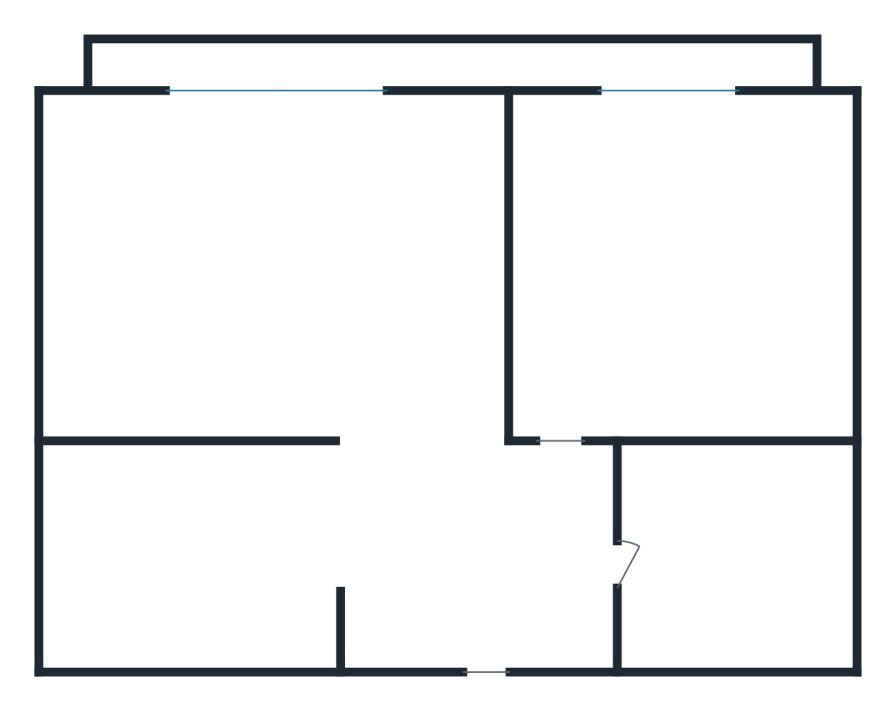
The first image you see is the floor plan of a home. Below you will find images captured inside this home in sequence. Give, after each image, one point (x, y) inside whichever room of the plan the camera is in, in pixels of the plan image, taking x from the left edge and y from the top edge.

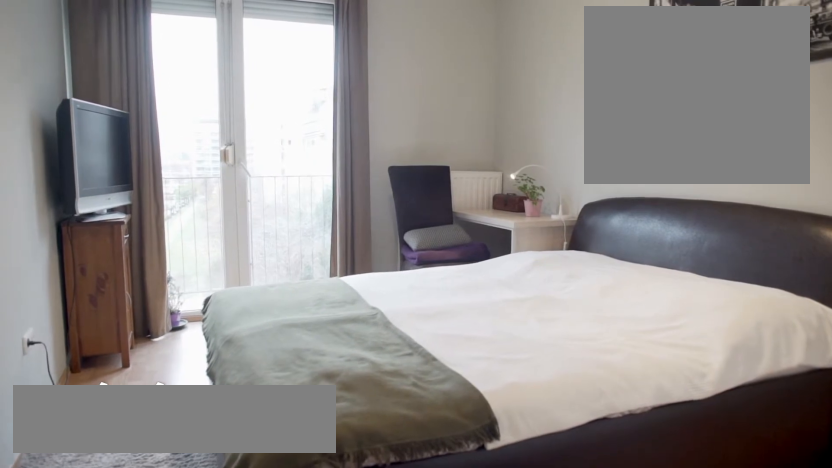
(577, 391)
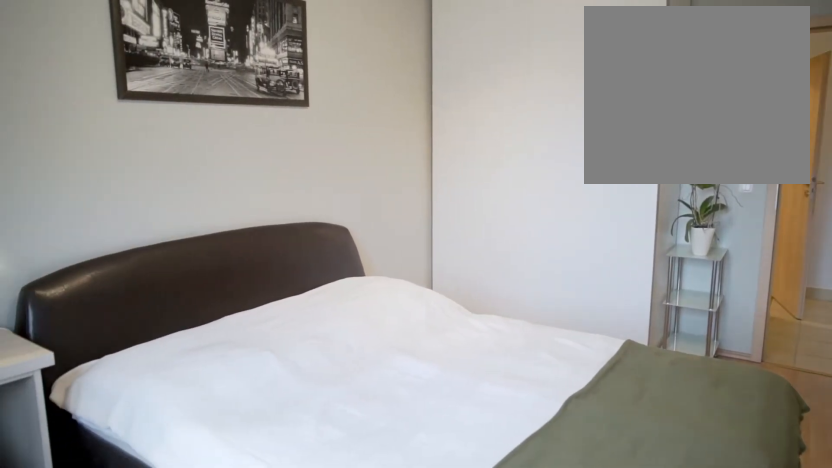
(577, 157)
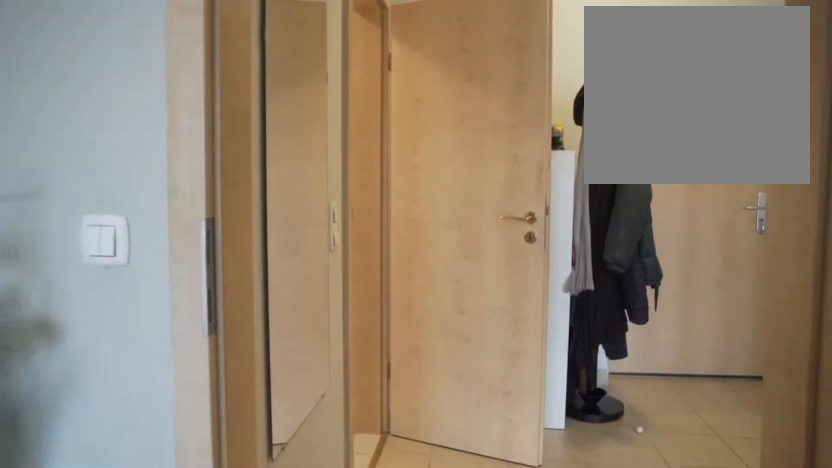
(577, 206)
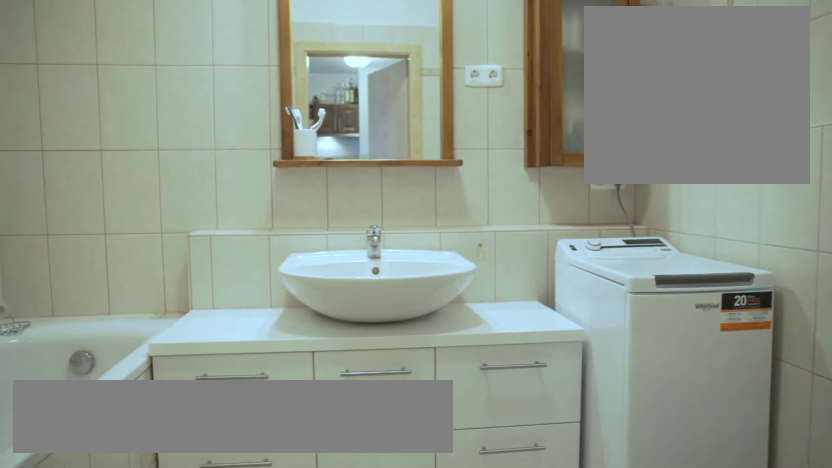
(624, 576)
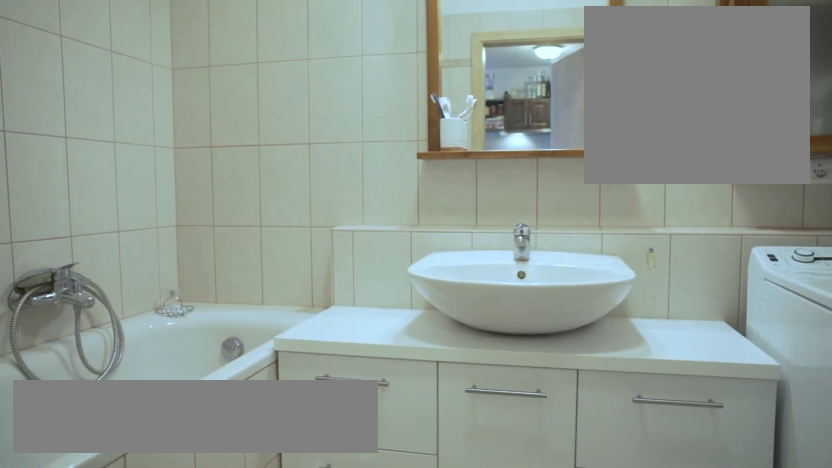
(624, 577)
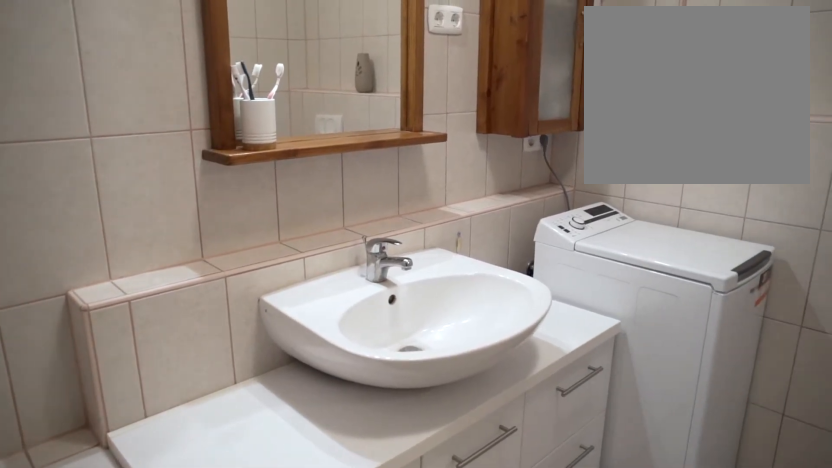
(678, 502)
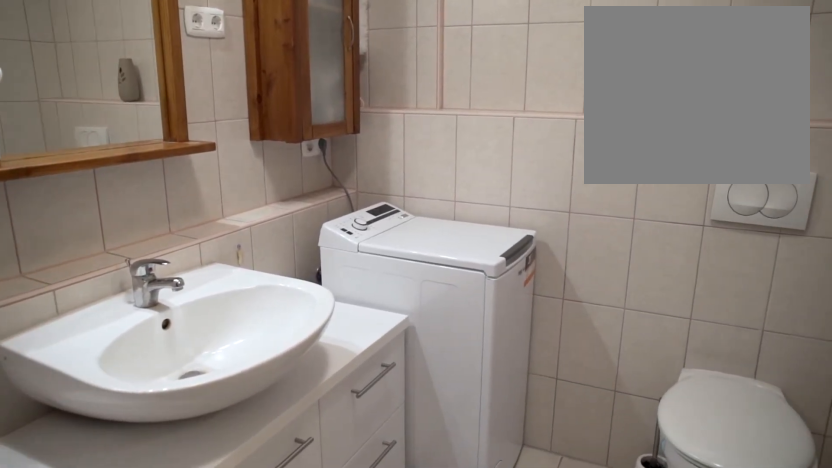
(678, 502)
